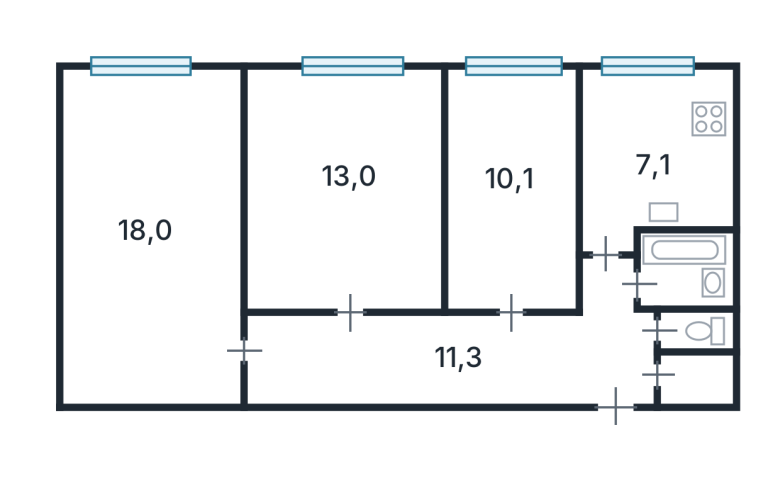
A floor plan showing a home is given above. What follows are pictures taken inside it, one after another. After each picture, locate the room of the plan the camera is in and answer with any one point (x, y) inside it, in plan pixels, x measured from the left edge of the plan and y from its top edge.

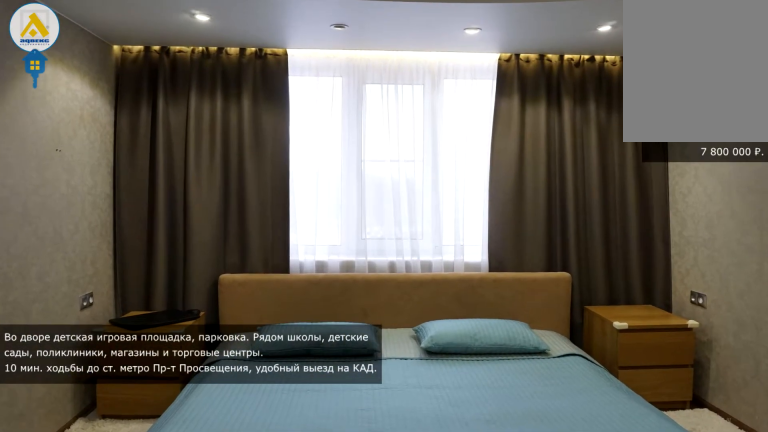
(350, 176)
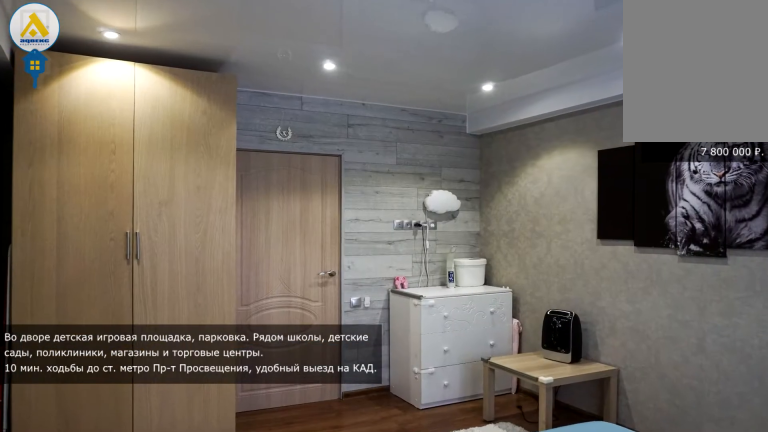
(350, 176)
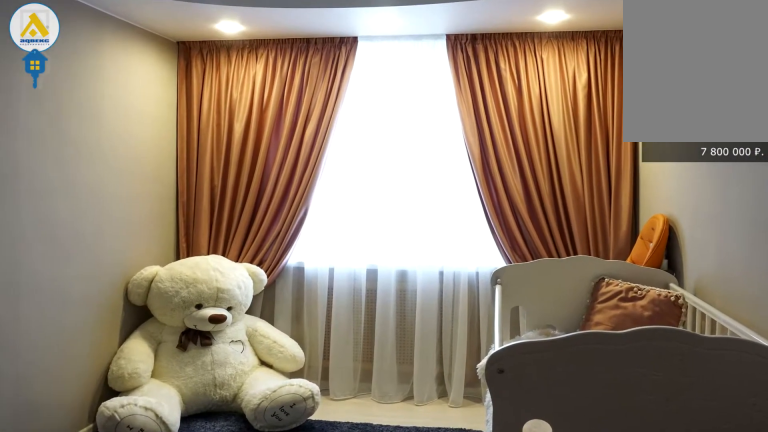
(511, 177)
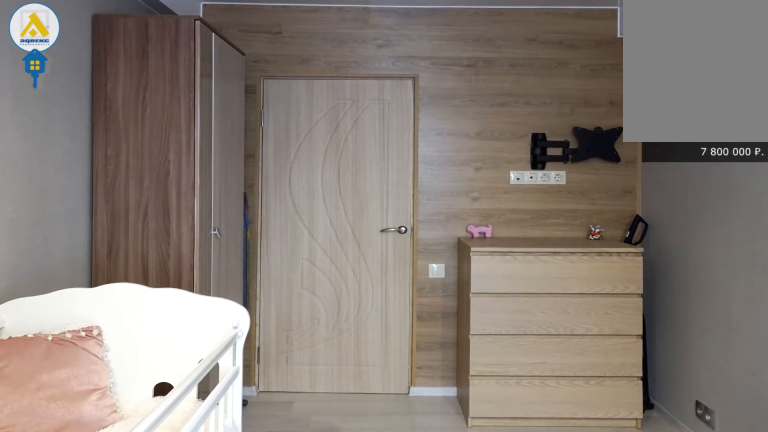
(511, 177)
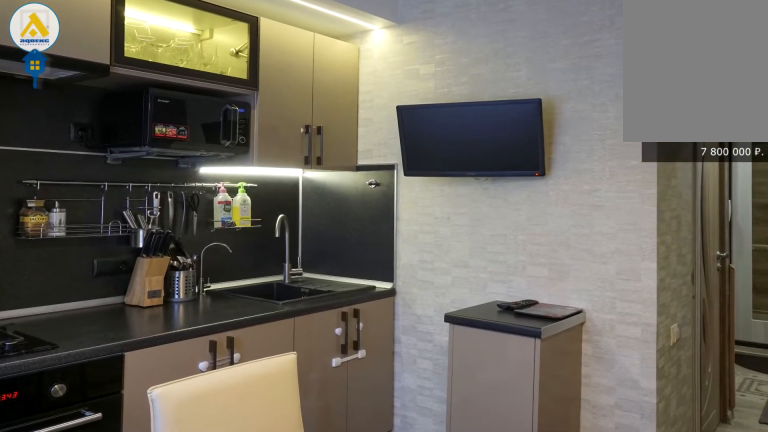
(657, 150)
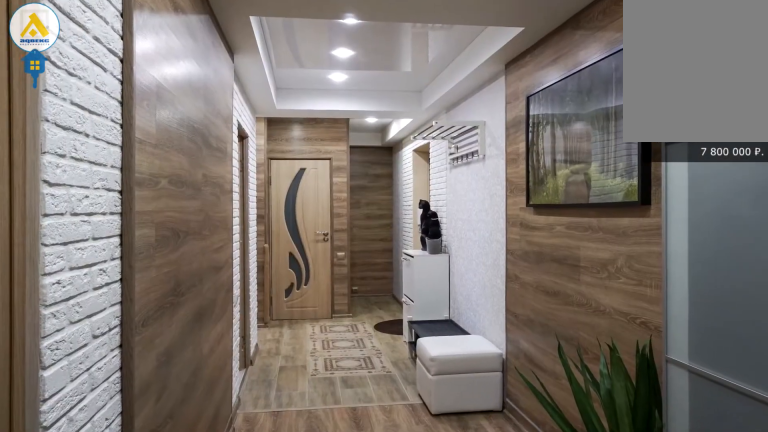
(465, 359)
